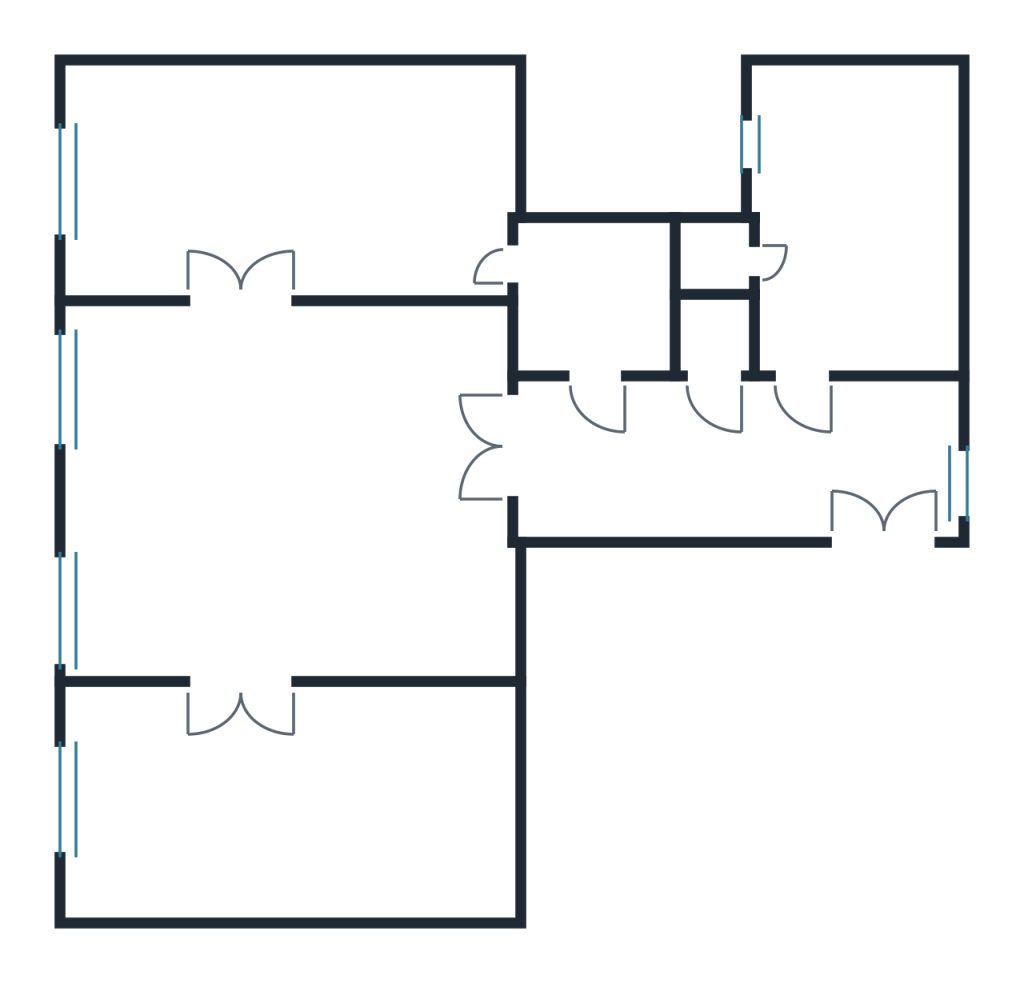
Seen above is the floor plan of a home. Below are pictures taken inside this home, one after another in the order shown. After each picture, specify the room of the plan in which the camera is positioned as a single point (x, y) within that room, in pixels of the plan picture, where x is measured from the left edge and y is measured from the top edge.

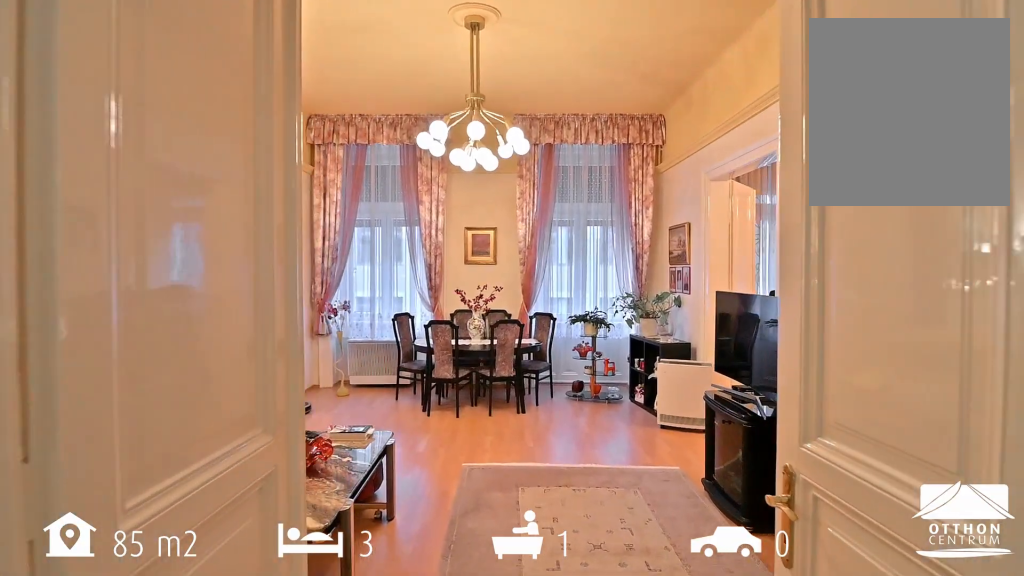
(296, 518)
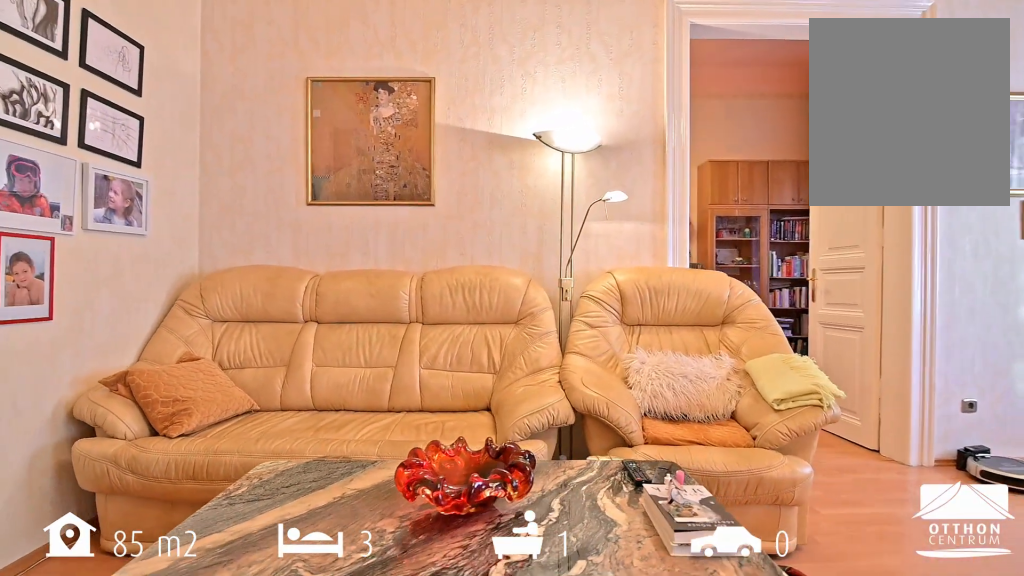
(296, 517)
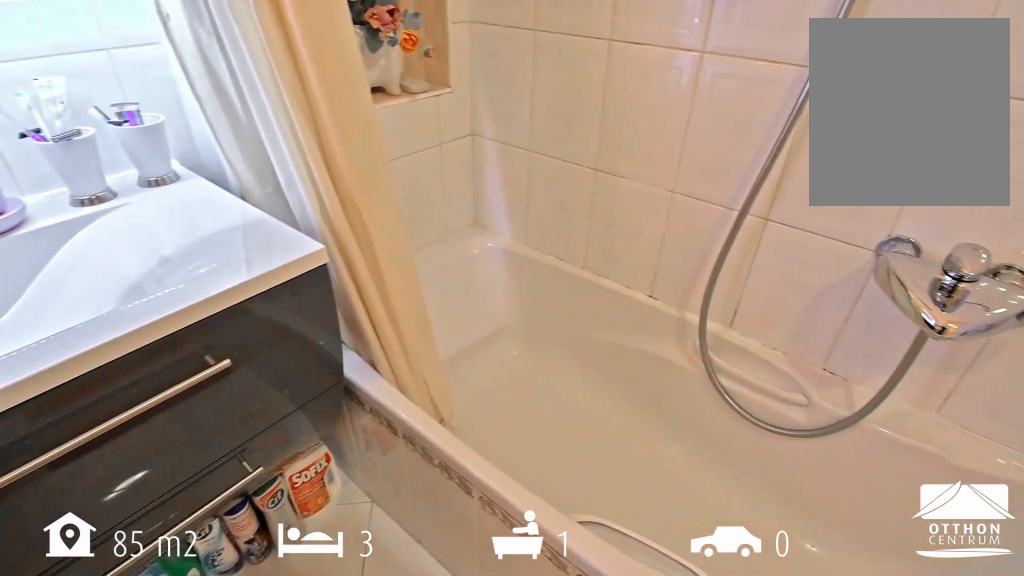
(605, 305)
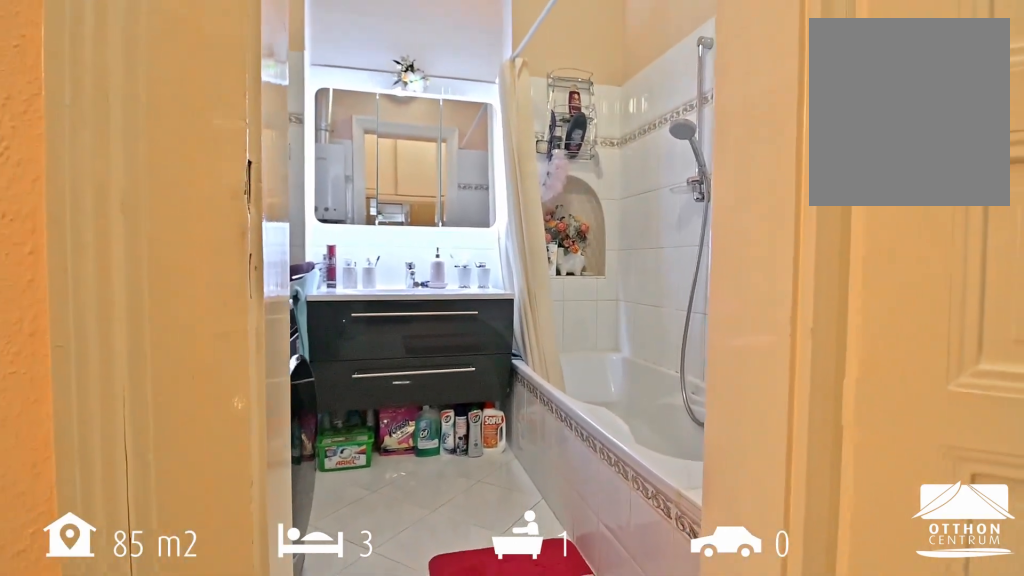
(545, 335)
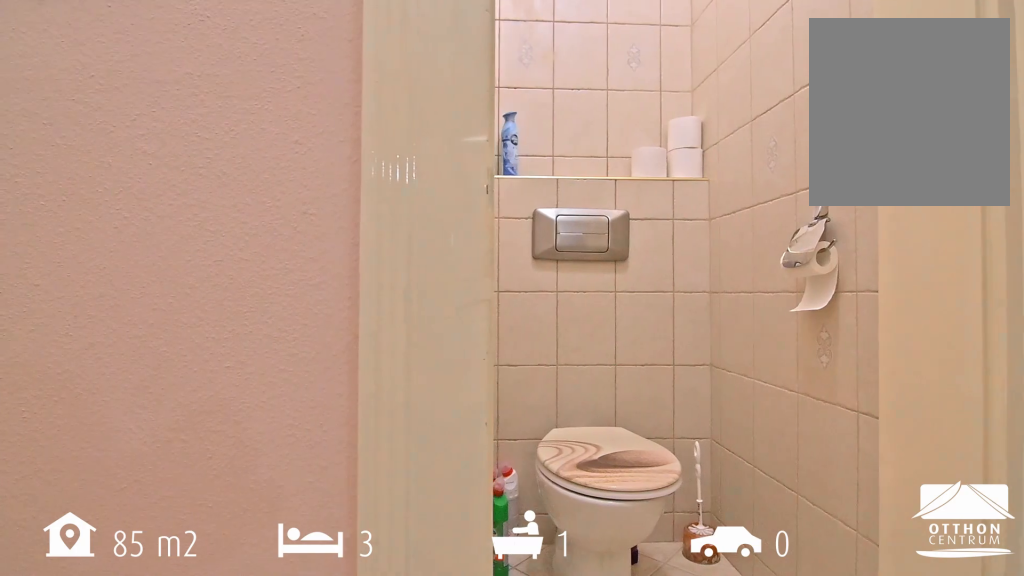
(723, 314)
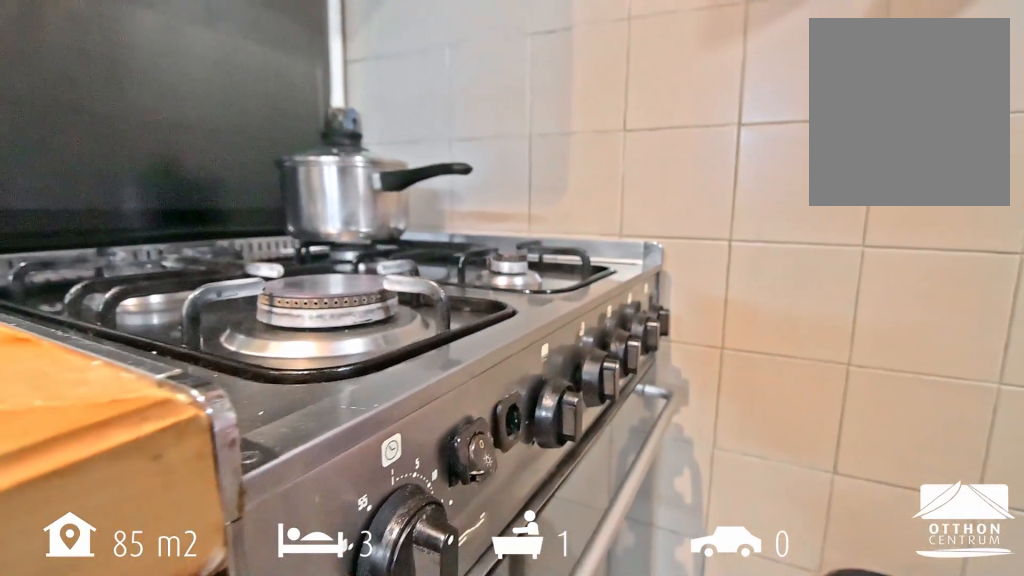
(872, 206)
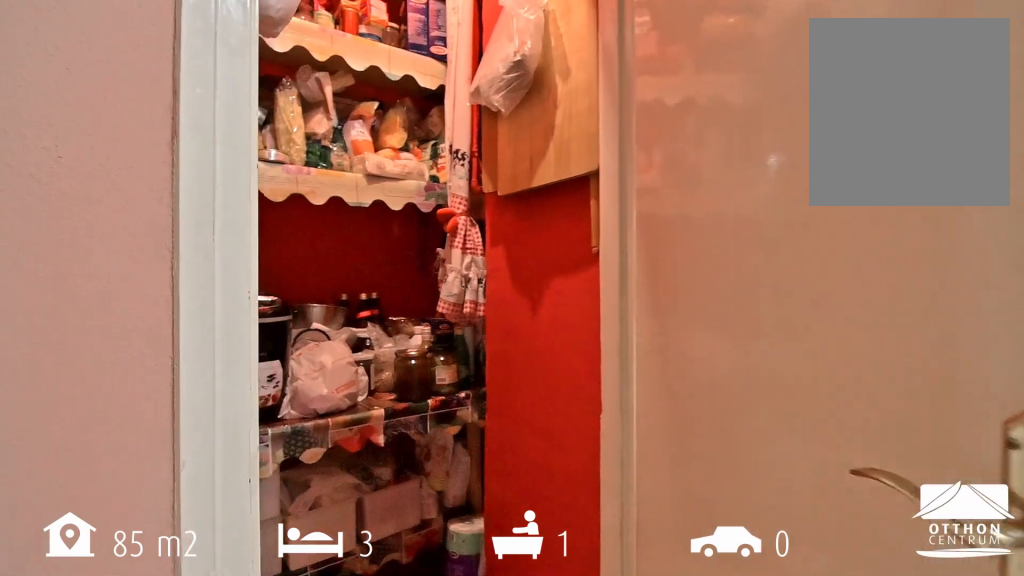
(872, 206)
